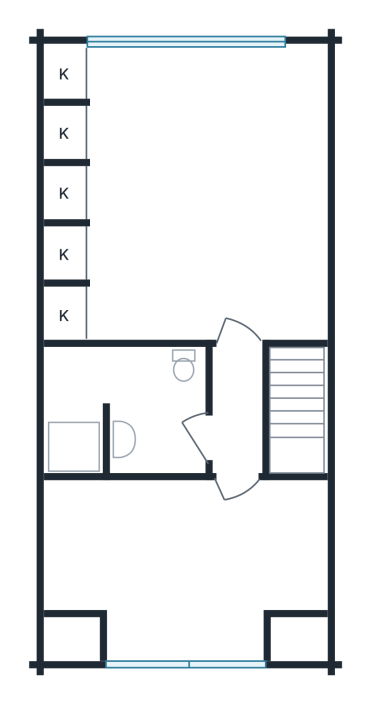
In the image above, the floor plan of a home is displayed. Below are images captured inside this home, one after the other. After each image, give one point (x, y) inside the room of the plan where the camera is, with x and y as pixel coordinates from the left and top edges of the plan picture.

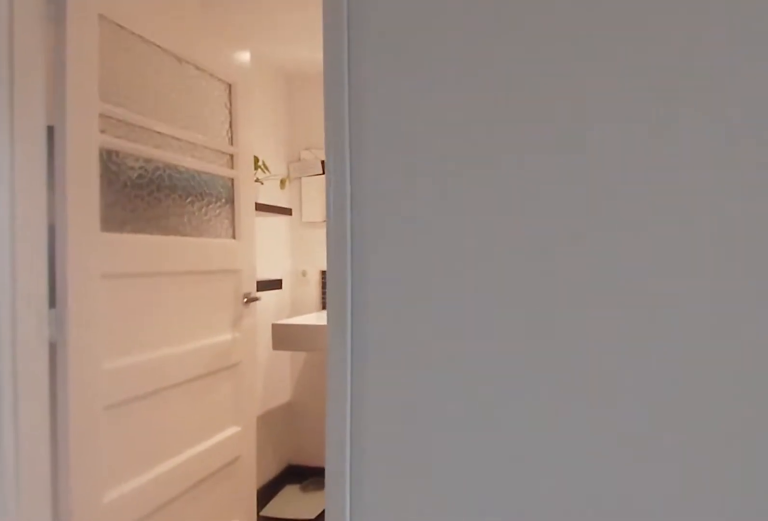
(245, 413)
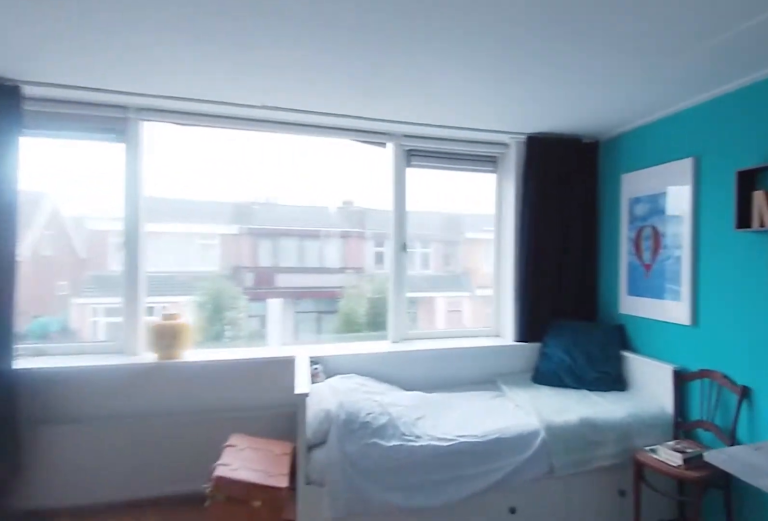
(191, 126)
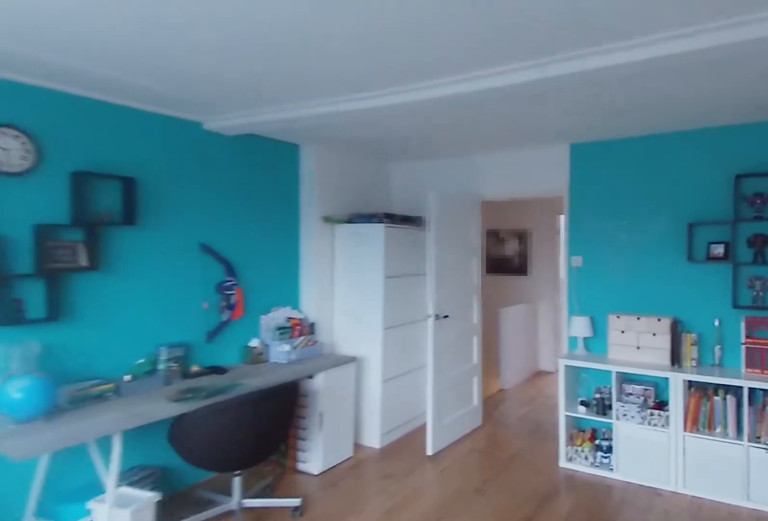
(191, 126)
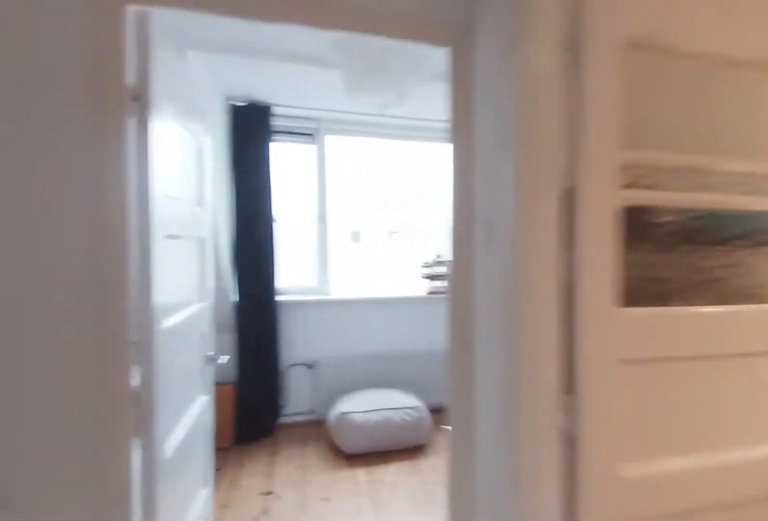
(245, 413)
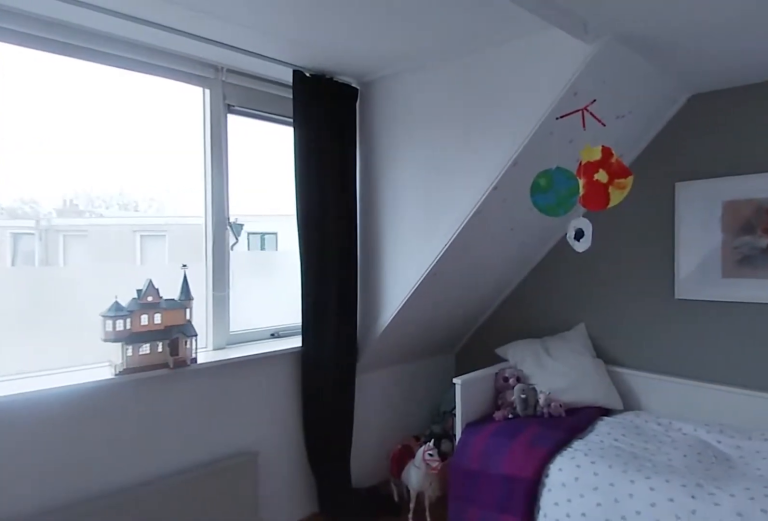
(186, 561)
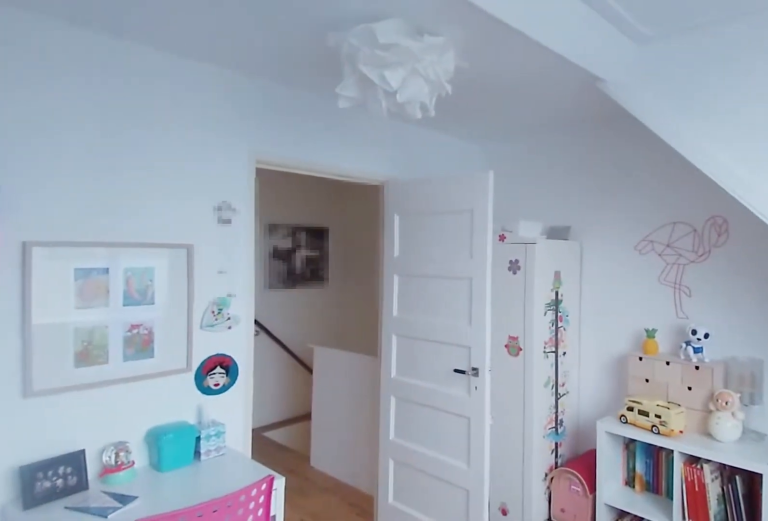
(186, 561)
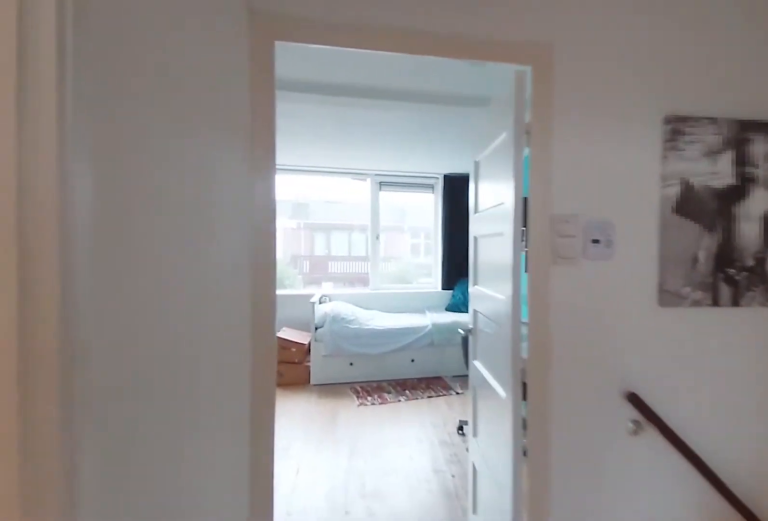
(245, 413)
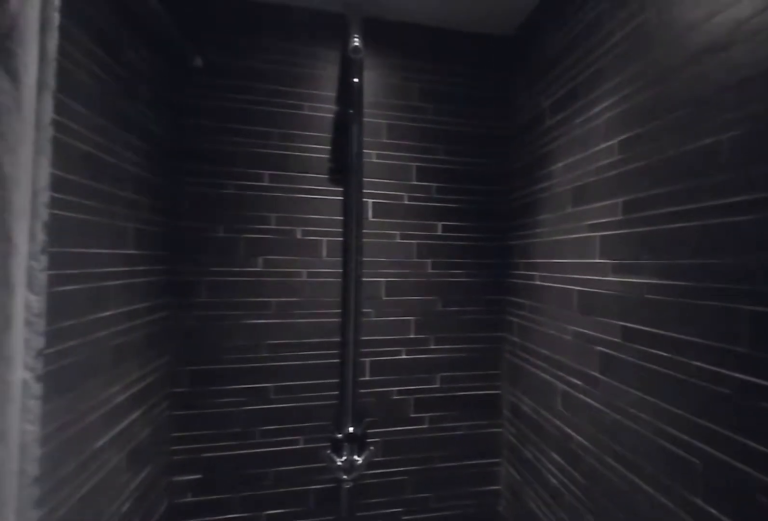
(98, 422)
